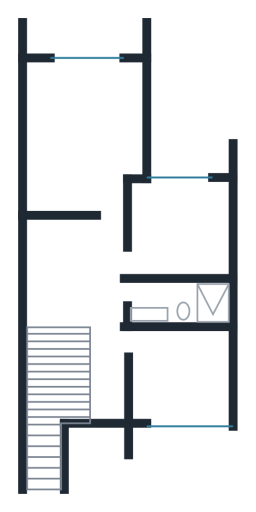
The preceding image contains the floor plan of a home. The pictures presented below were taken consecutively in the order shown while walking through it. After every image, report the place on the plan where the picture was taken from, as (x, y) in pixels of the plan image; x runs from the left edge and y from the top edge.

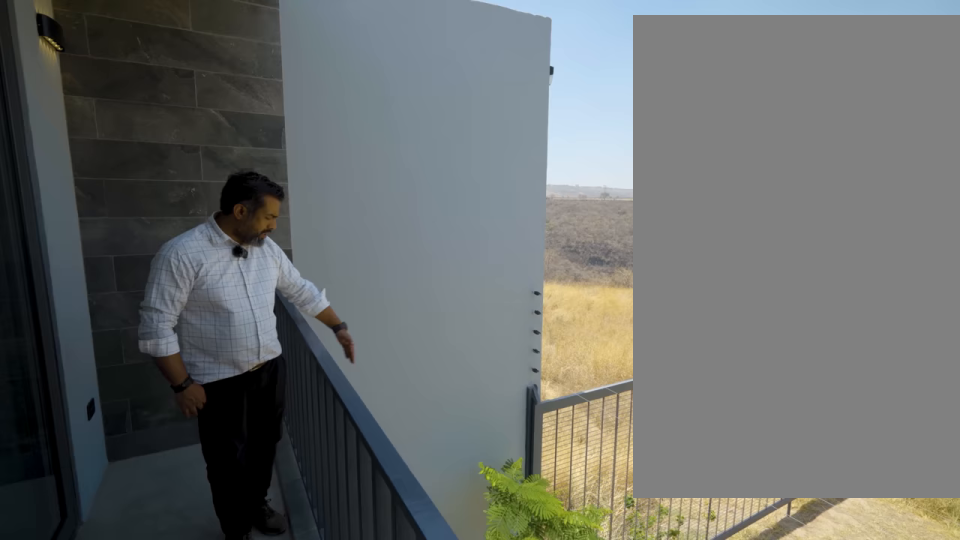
(82, 42)
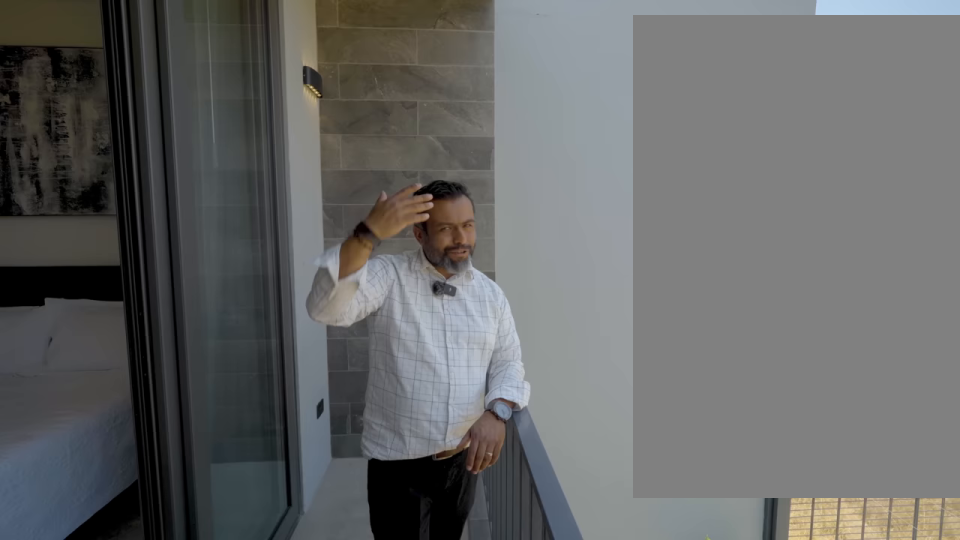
(96, 43)
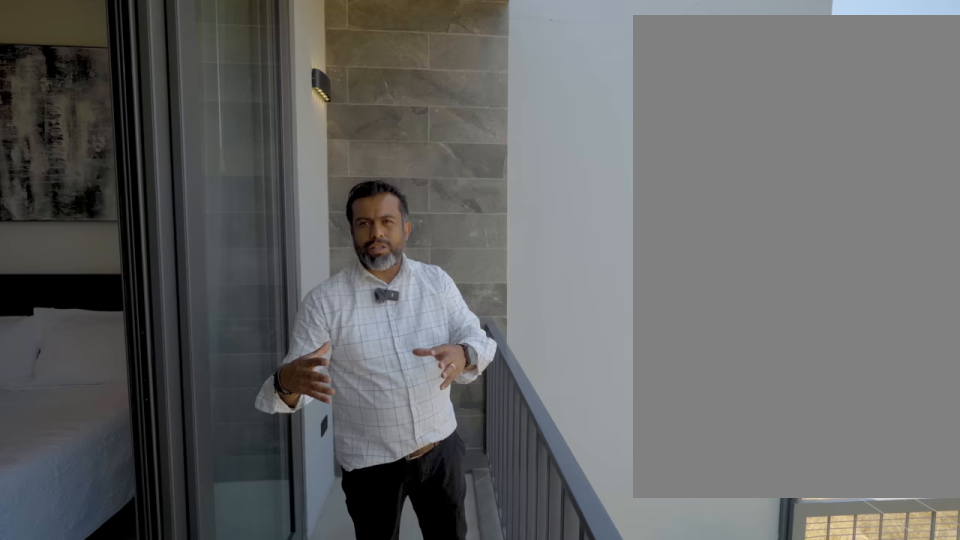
(96, 43)
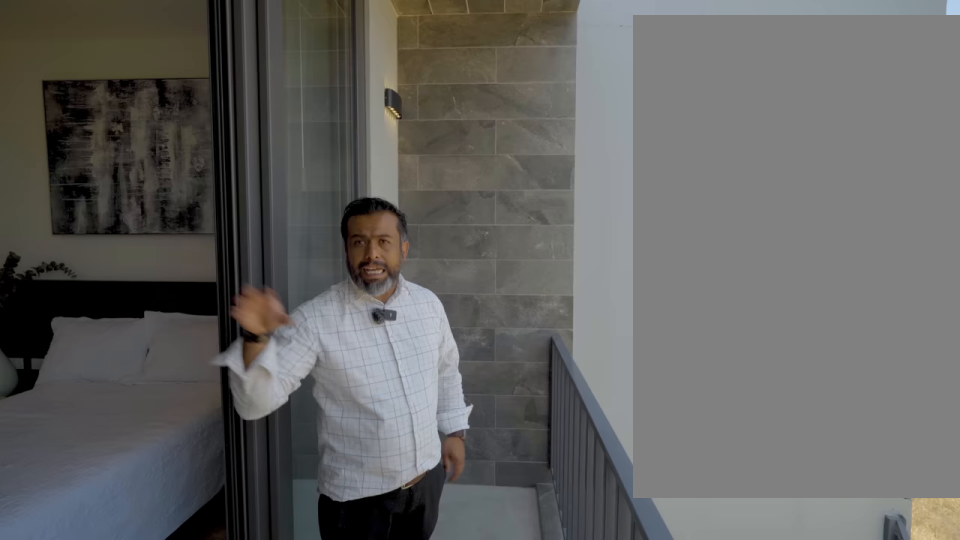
(97, 43)
